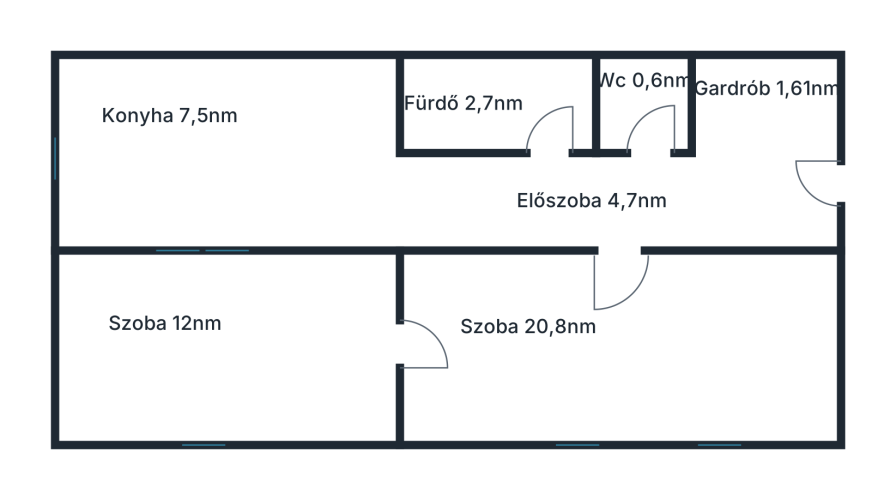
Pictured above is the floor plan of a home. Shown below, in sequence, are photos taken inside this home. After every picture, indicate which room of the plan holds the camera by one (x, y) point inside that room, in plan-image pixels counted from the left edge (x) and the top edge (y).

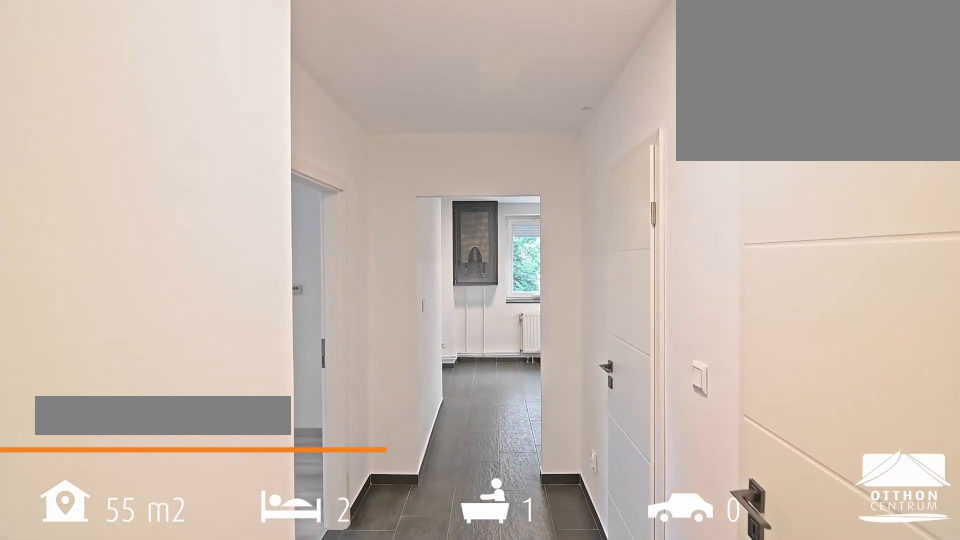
(767, 153)
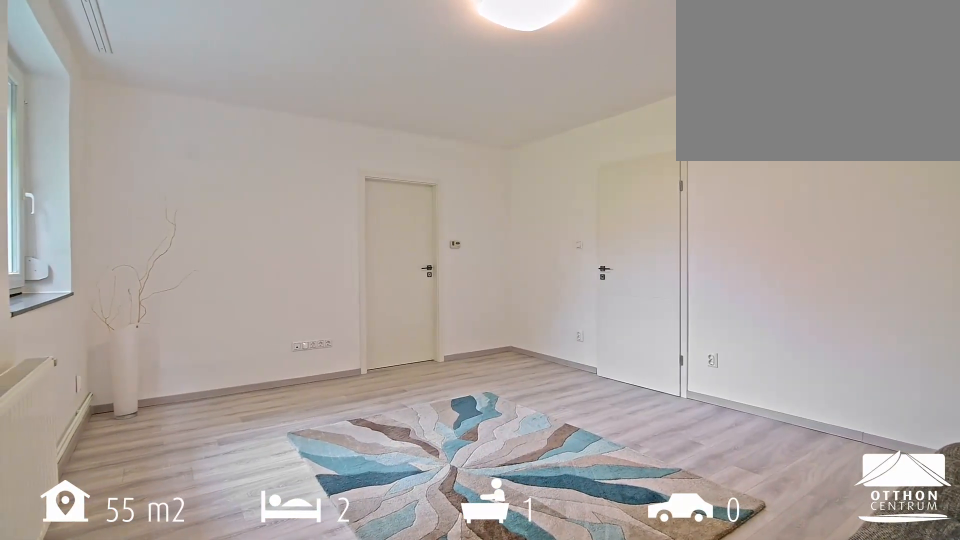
(618, 349)
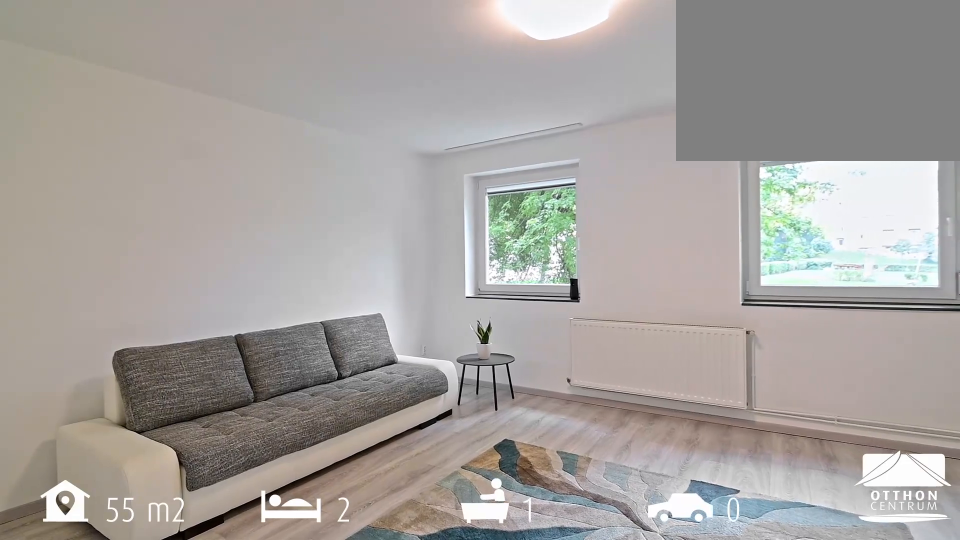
(618, 349)
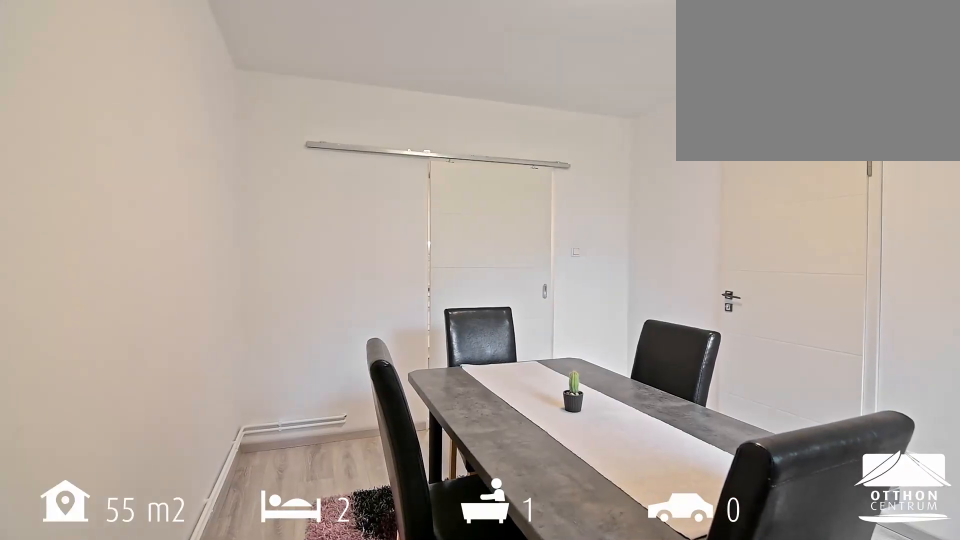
(224, 349)
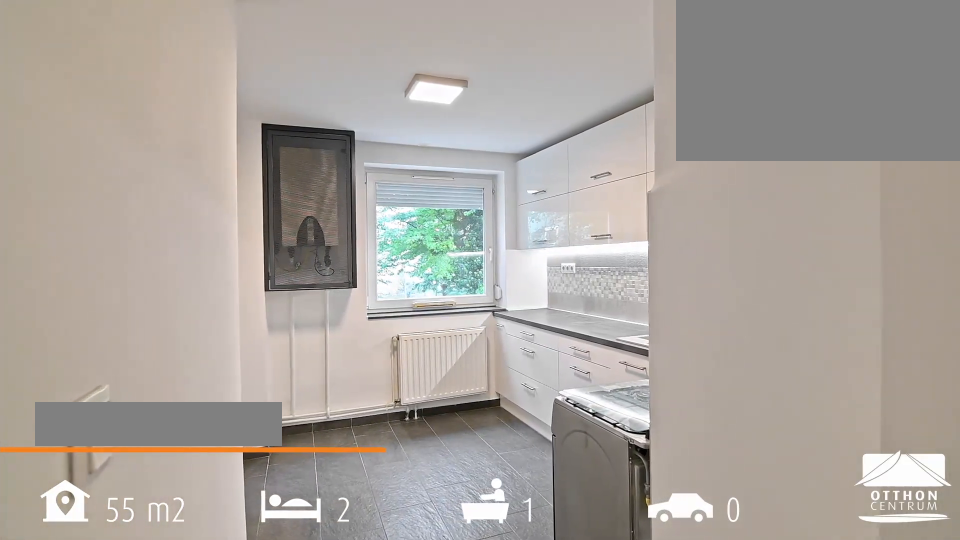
(224, 159)
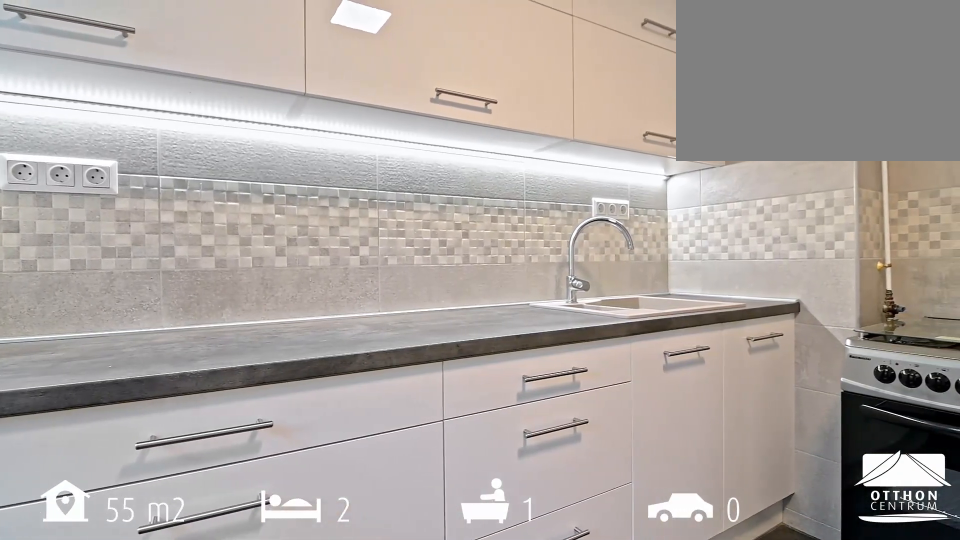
(224, 159)
